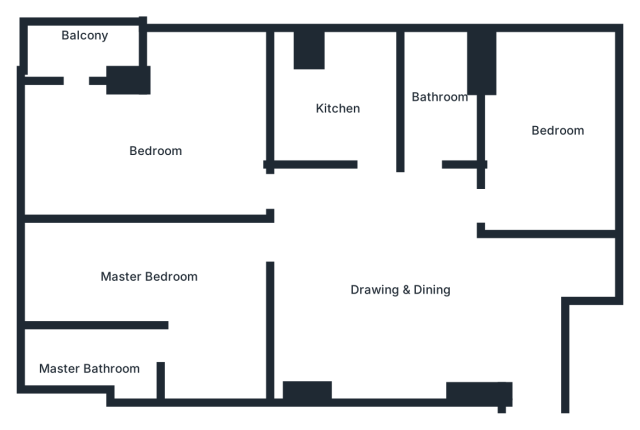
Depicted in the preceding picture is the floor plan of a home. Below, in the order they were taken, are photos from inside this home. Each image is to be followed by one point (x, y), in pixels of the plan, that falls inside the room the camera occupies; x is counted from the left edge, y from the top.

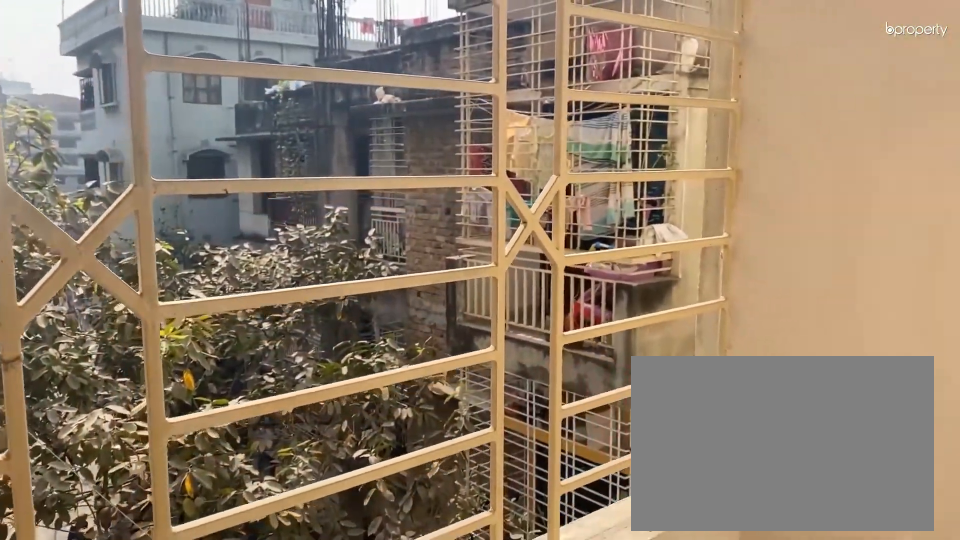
(81, 48)
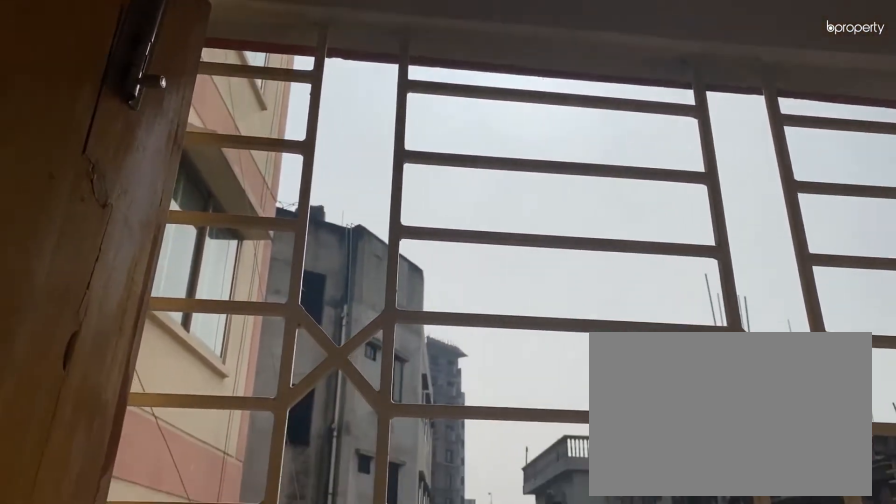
(81, 48)
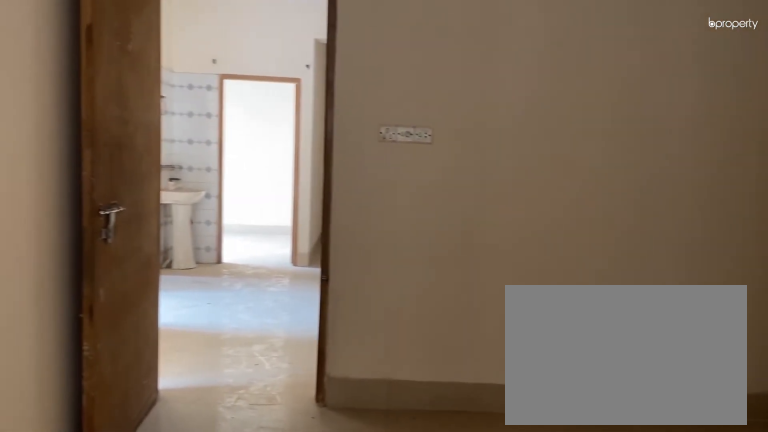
(196, 295)
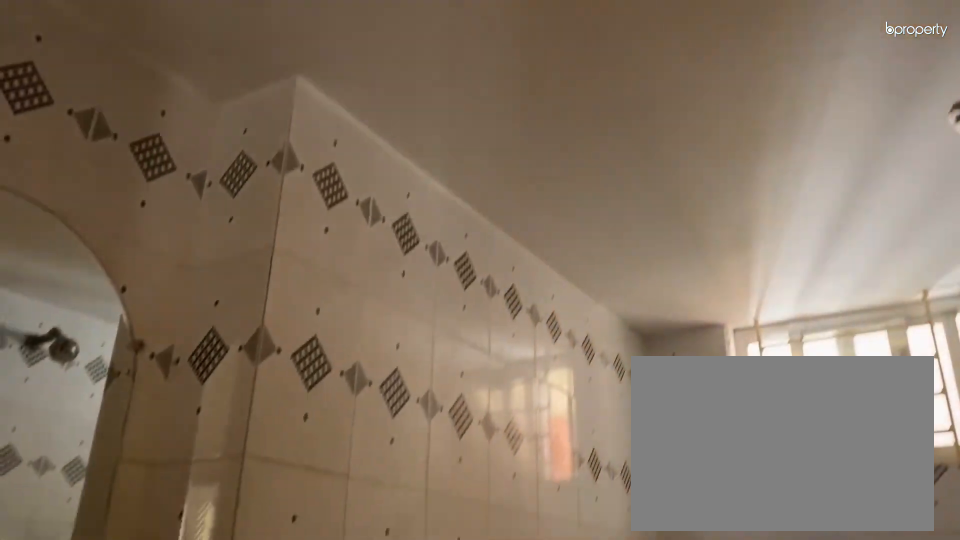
(98, 352)
